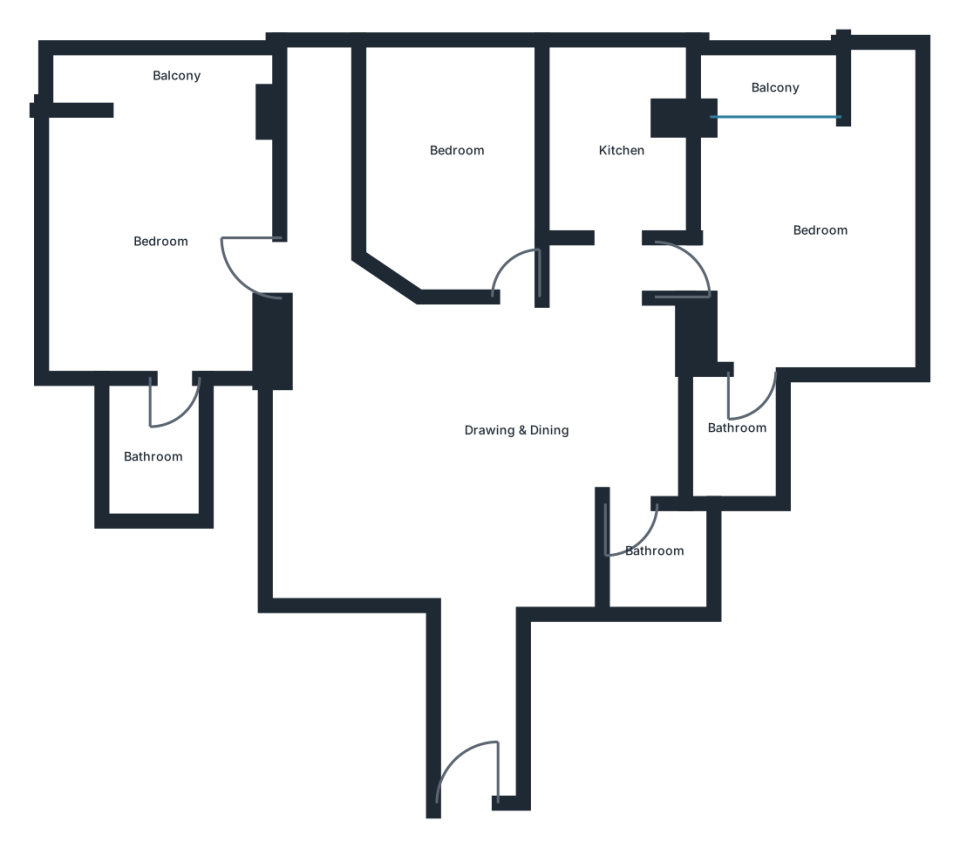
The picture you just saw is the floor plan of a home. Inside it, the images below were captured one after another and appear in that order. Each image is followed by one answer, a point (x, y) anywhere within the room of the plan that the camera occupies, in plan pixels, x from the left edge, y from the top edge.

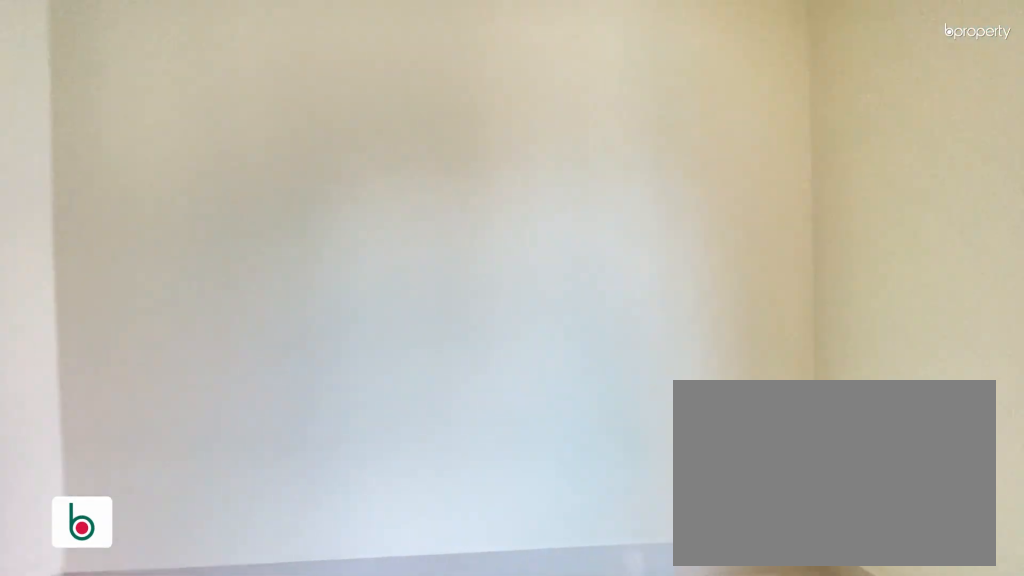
(455, 163)
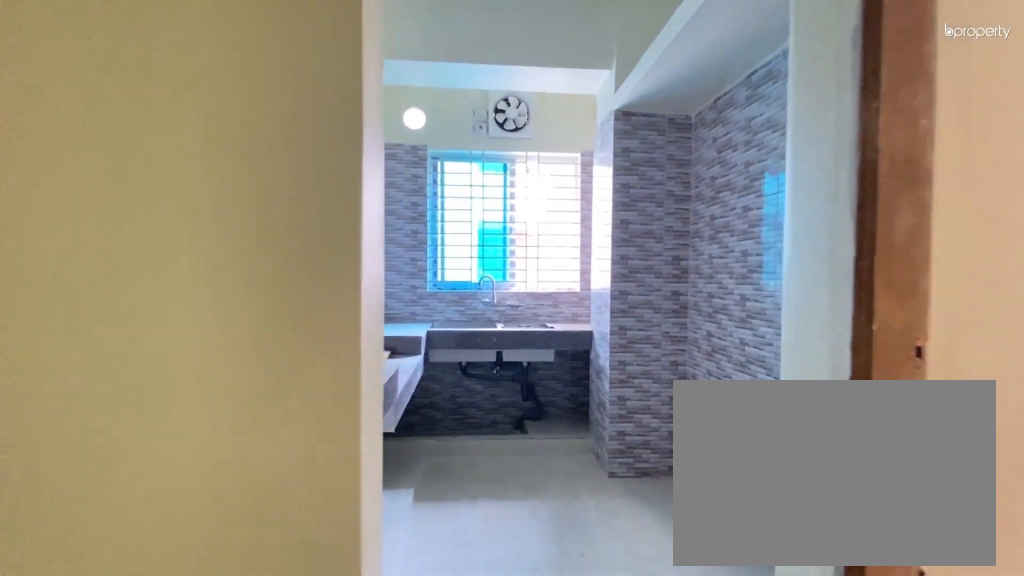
(613, 133)
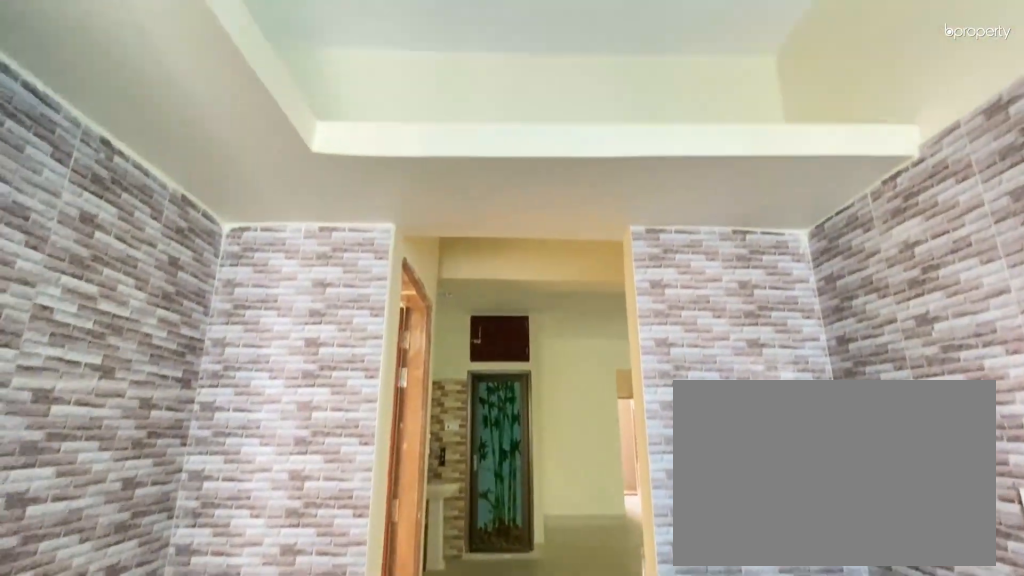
(624, 137)
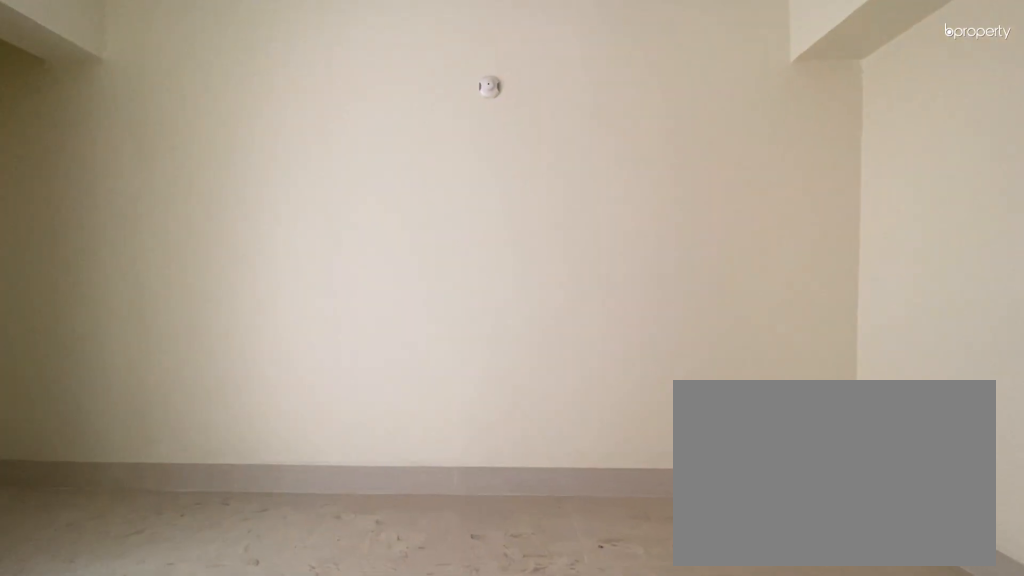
(813, 221)
